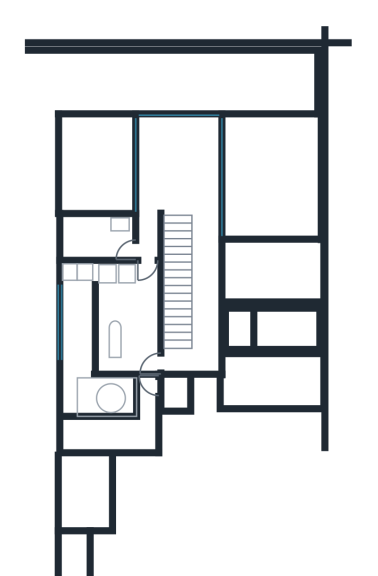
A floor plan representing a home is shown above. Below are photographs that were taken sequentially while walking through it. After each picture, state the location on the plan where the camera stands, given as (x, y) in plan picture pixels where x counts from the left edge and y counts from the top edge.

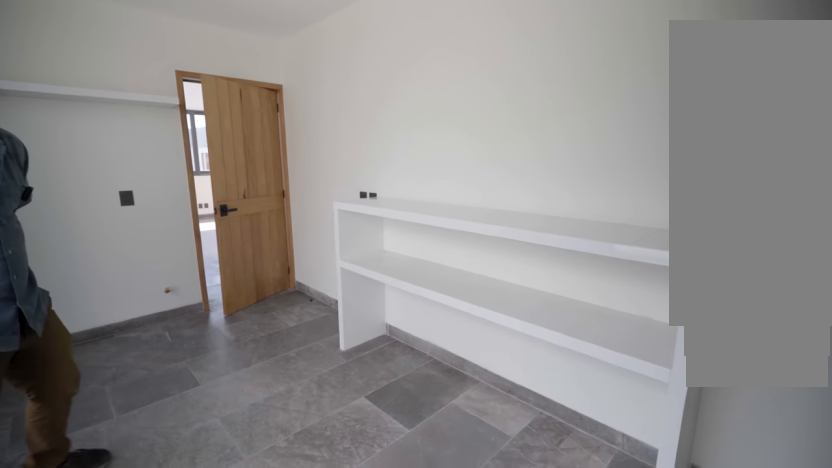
(130, 346)
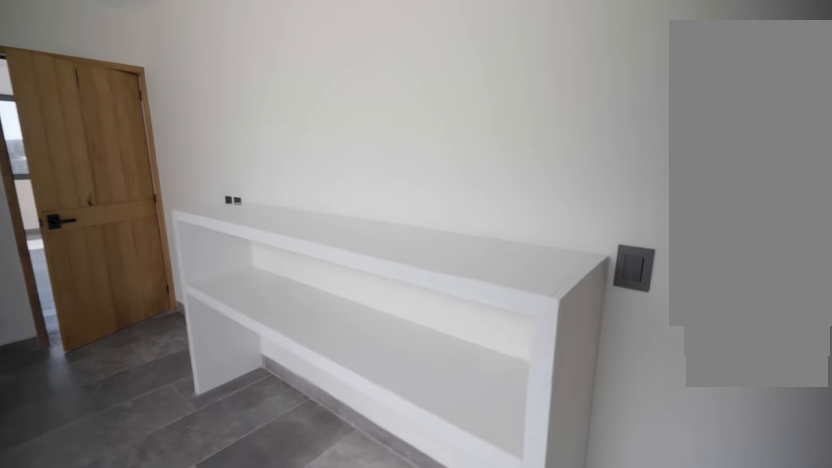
(129, 346)
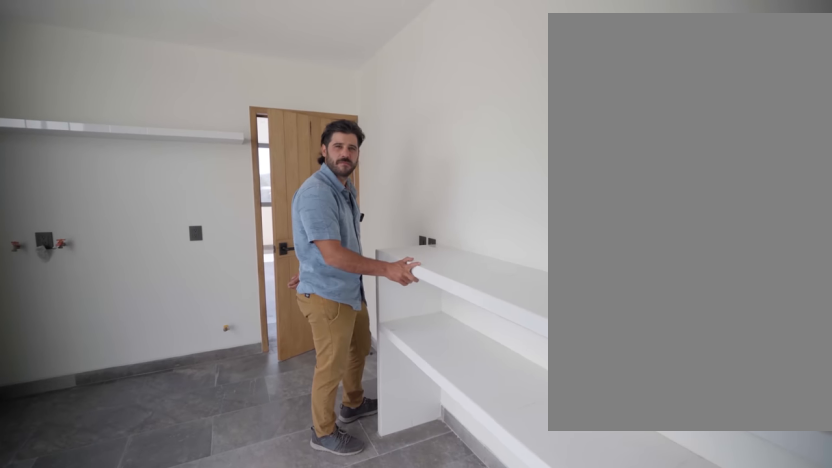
(139, 334)
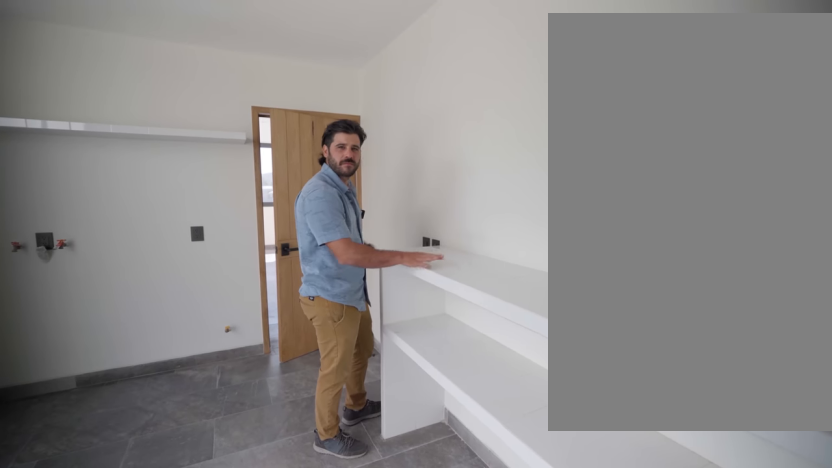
(139, 334)
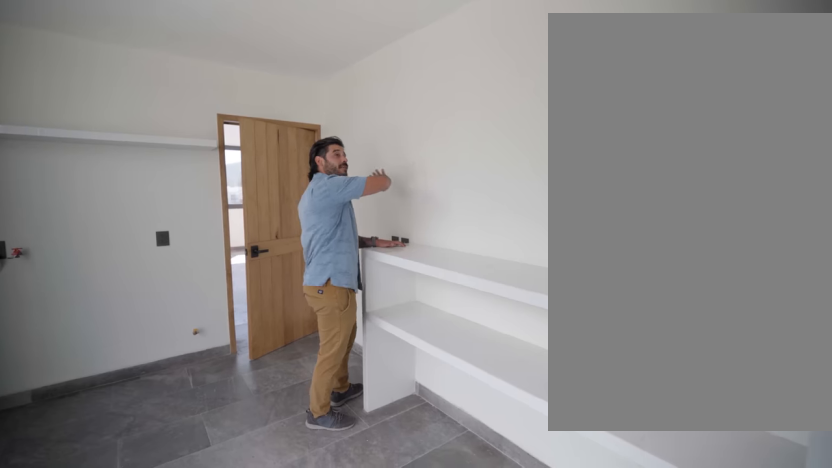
(139, 334)
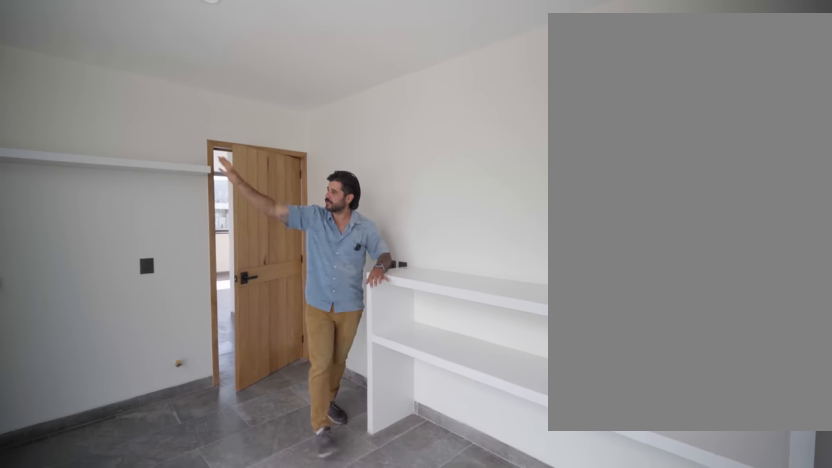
(139, 333)
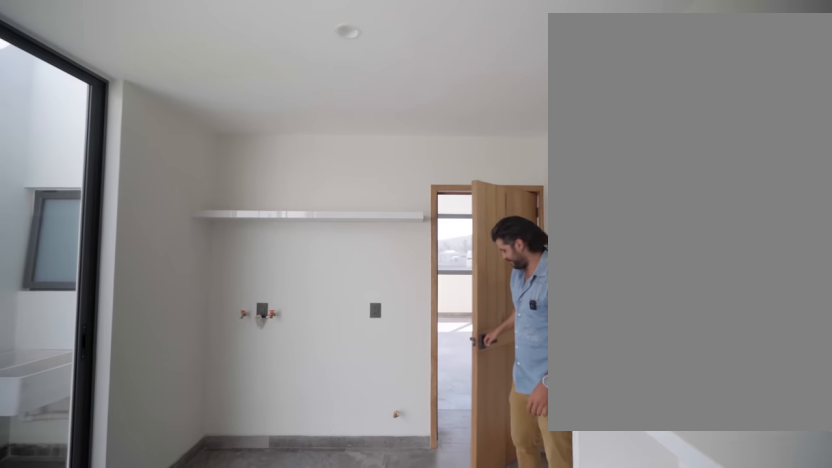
(139, 334)
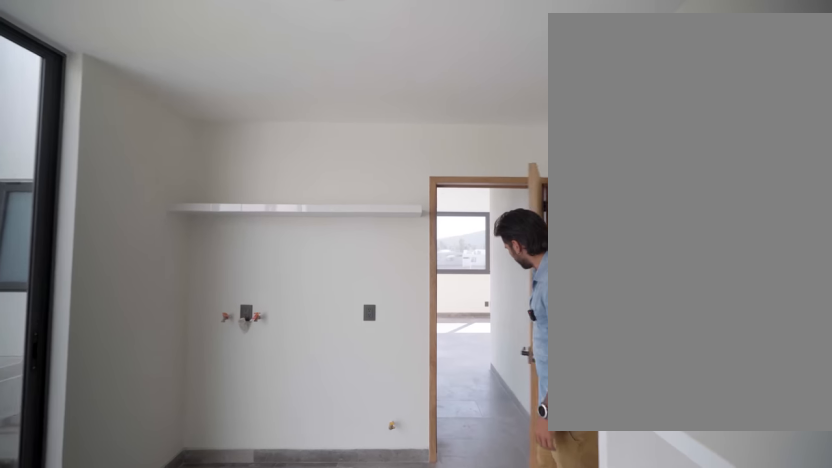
(140, 331)
